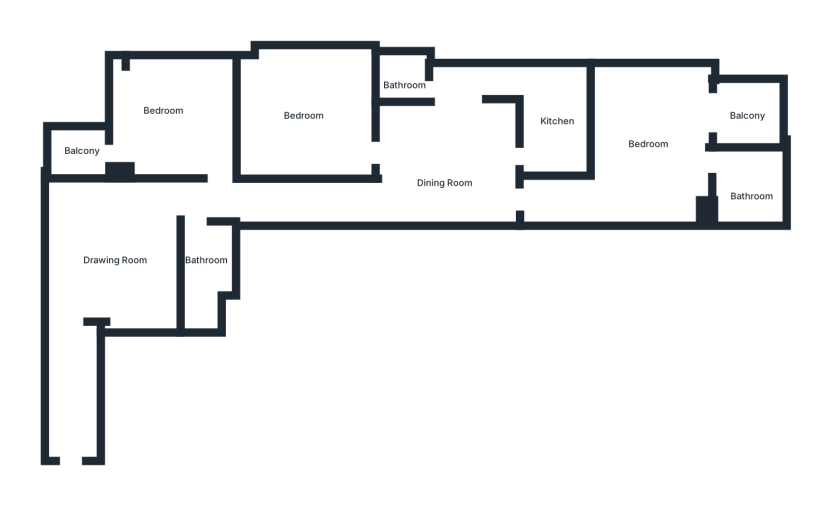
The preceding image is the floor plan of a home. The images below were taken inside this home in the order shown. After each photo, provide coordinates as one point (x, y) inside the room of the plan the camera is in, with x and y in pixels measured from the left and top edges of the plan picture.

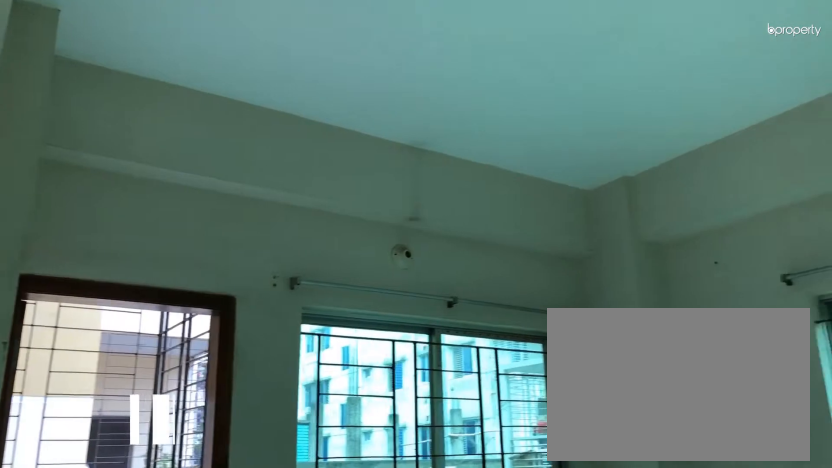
(163, 113)
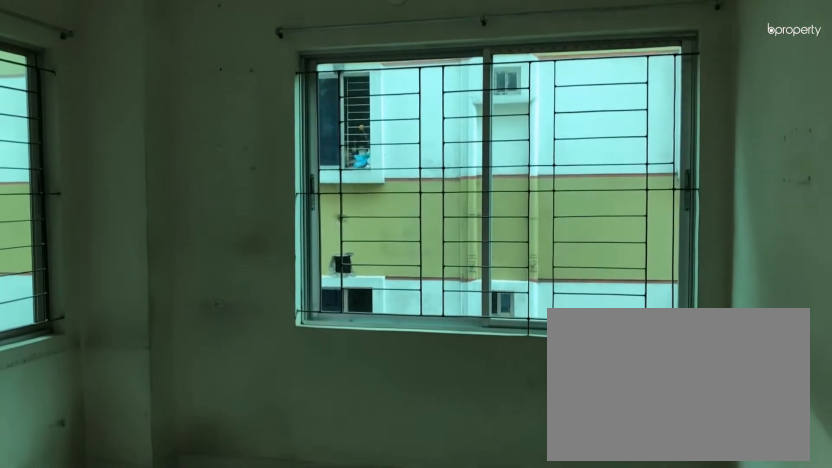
(163, 113)
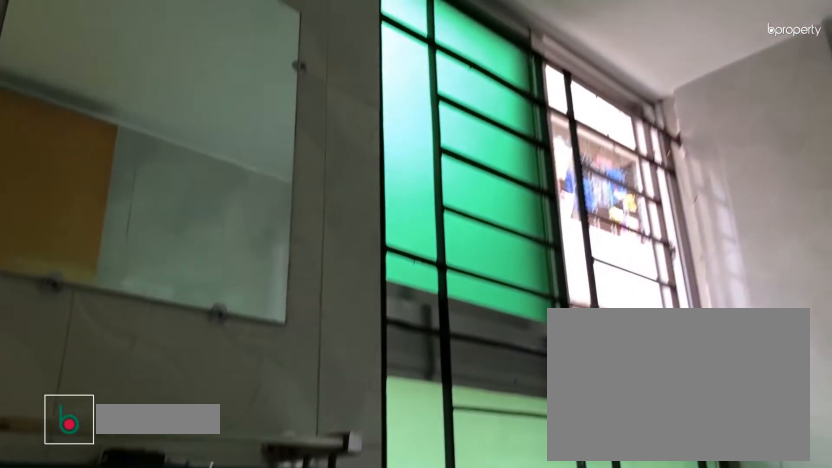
(201, 263)
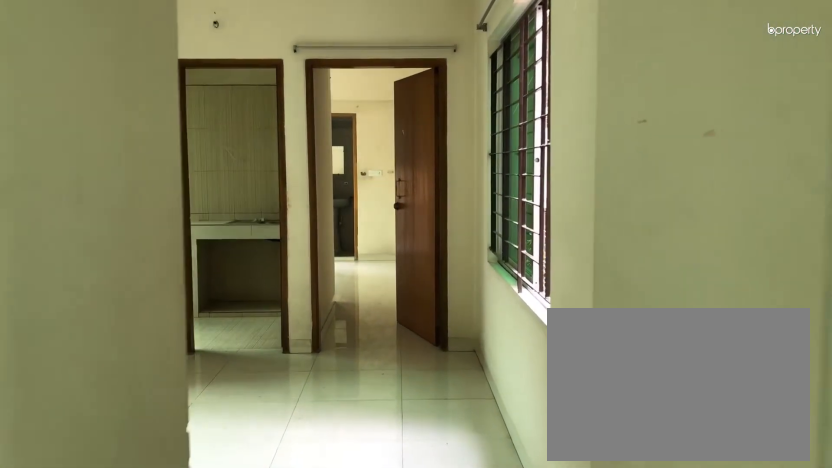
(448, 153)
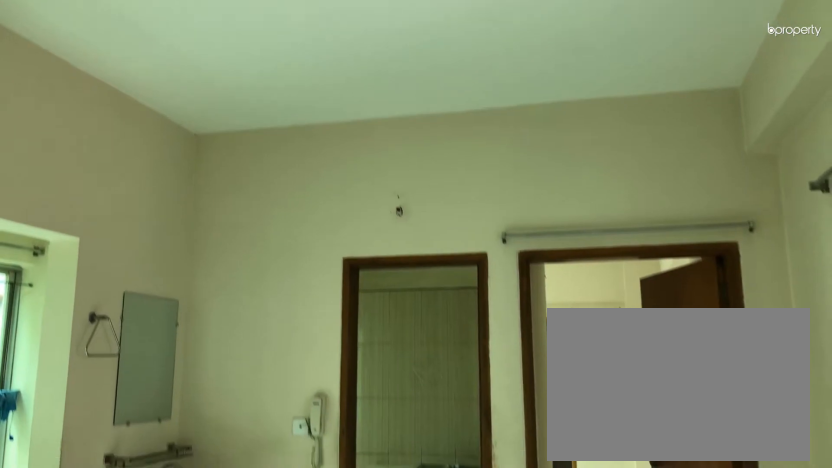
(448, 153)
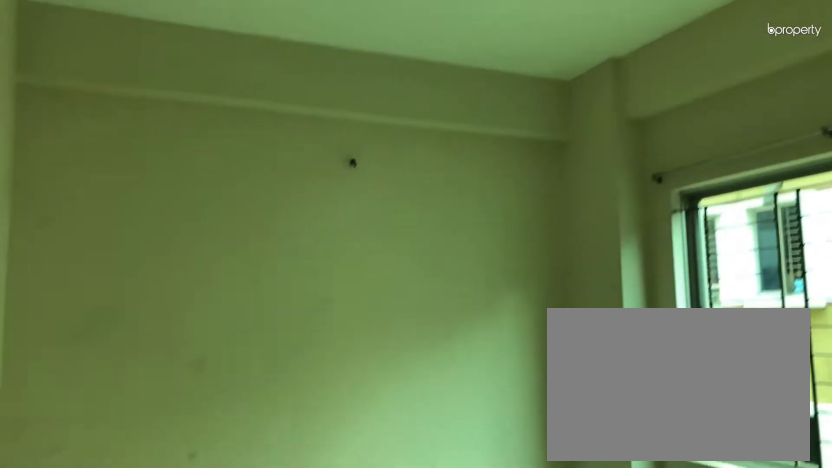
(309, 116)
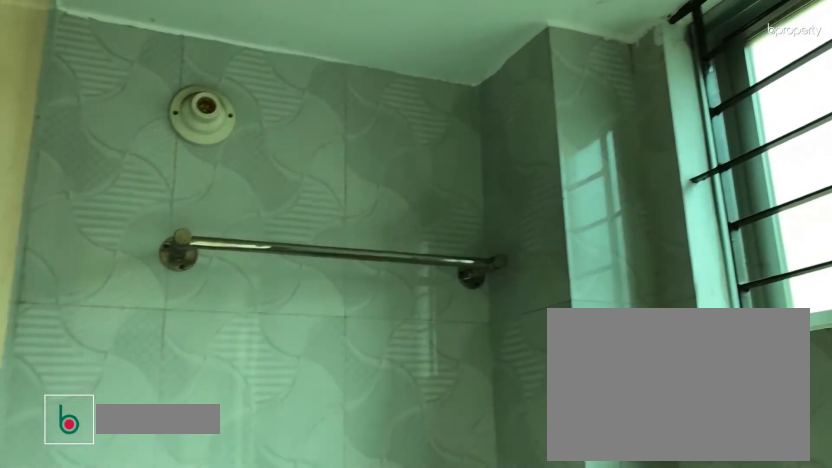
(405, 80)
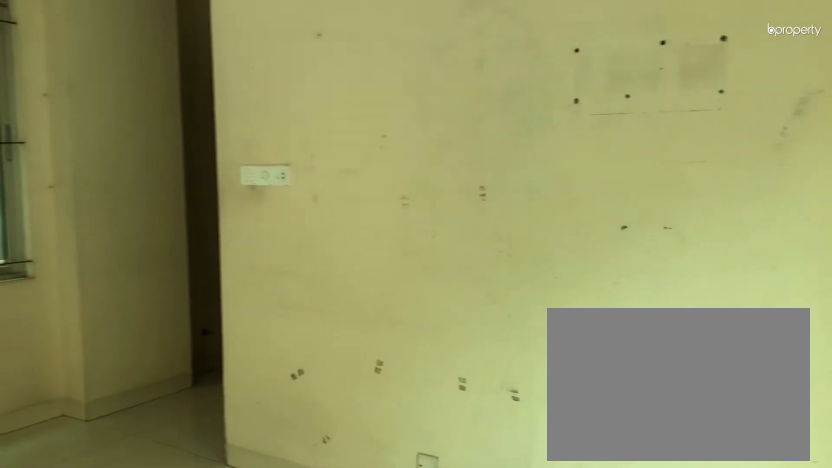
(662, 143)
